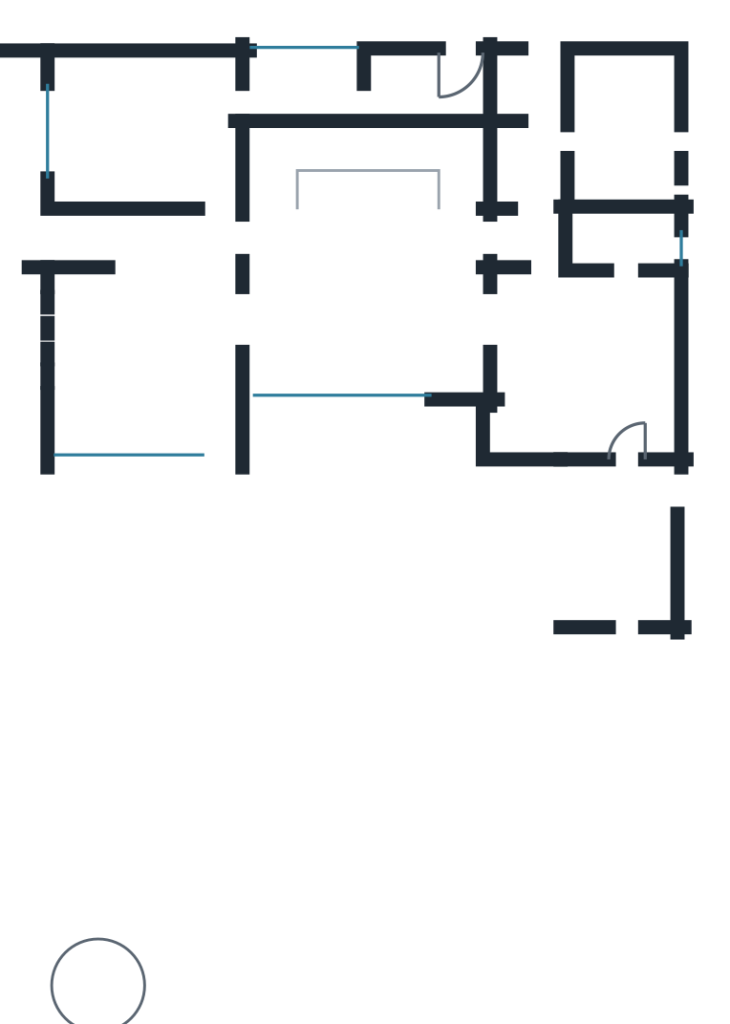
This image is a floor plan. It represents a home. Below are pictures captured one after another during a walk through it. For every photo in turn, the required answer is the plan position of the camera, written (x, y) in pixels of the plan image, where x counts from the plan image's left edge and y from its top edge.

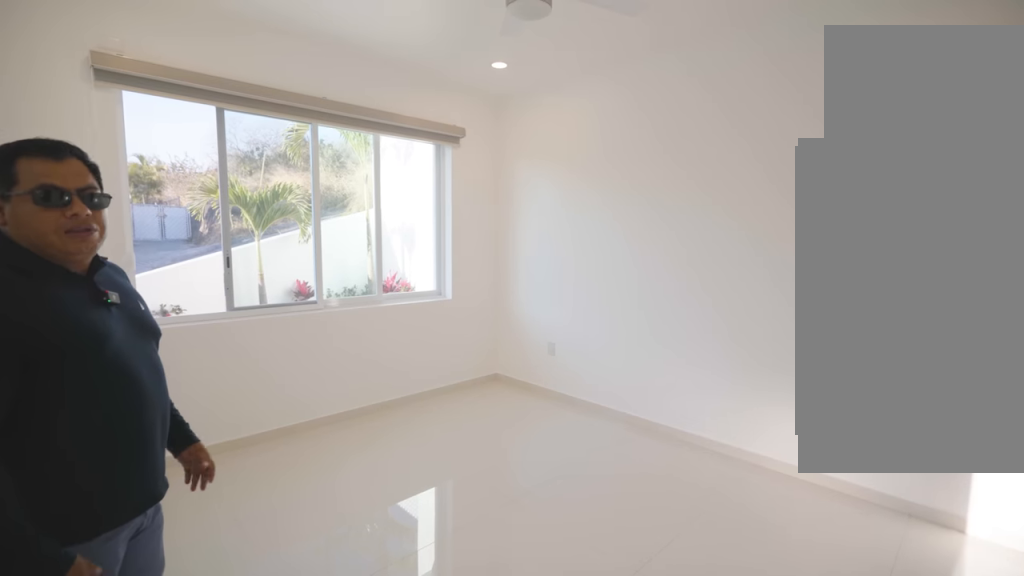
(215, 170)
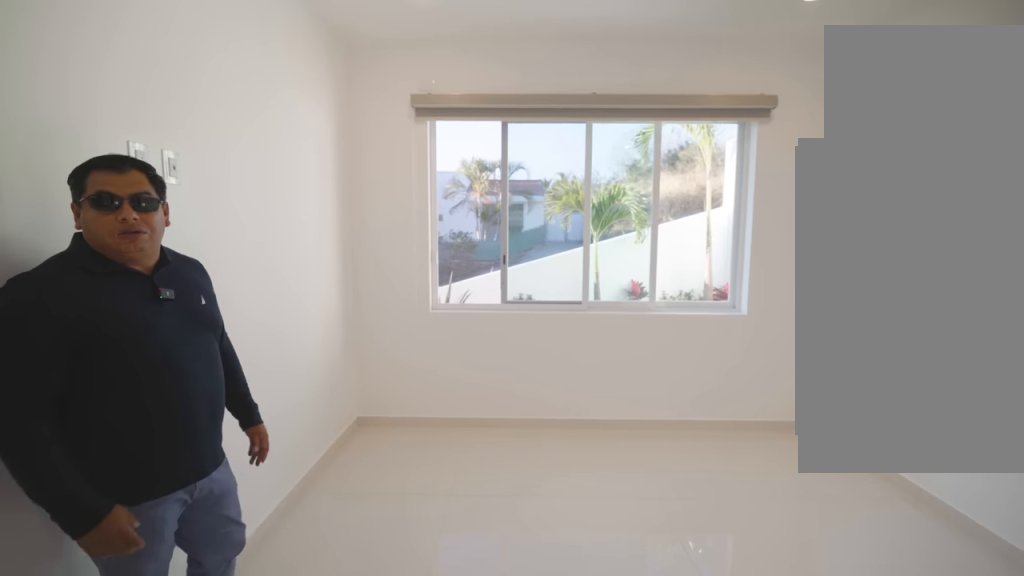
(212, 141)
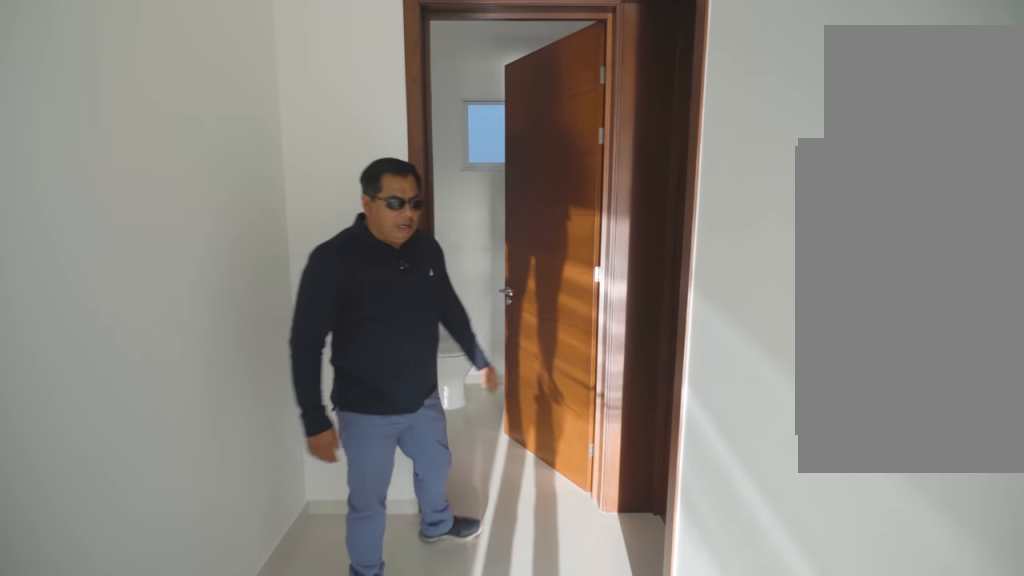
(534, 184)
